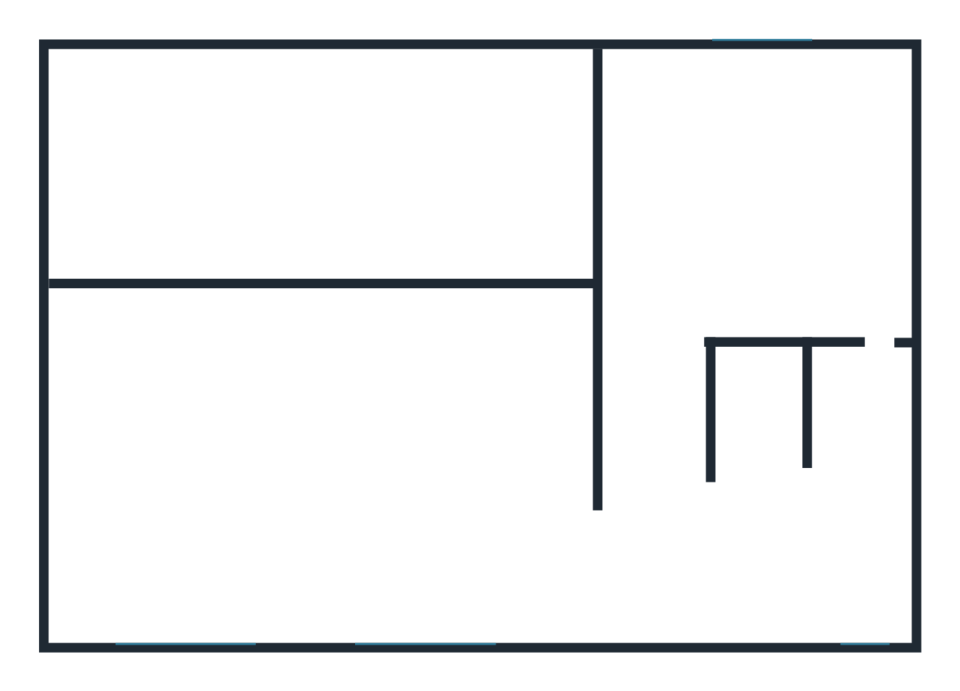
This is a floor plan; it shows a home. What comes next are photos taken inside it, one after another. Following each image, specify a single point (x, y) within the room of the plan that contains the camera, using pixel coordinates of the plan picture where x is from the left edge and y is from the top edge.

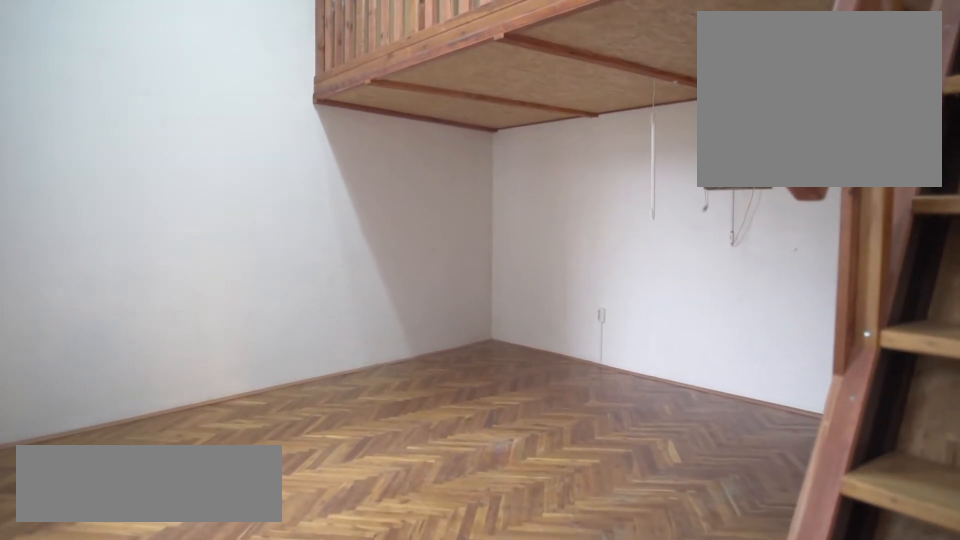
(435, 513)
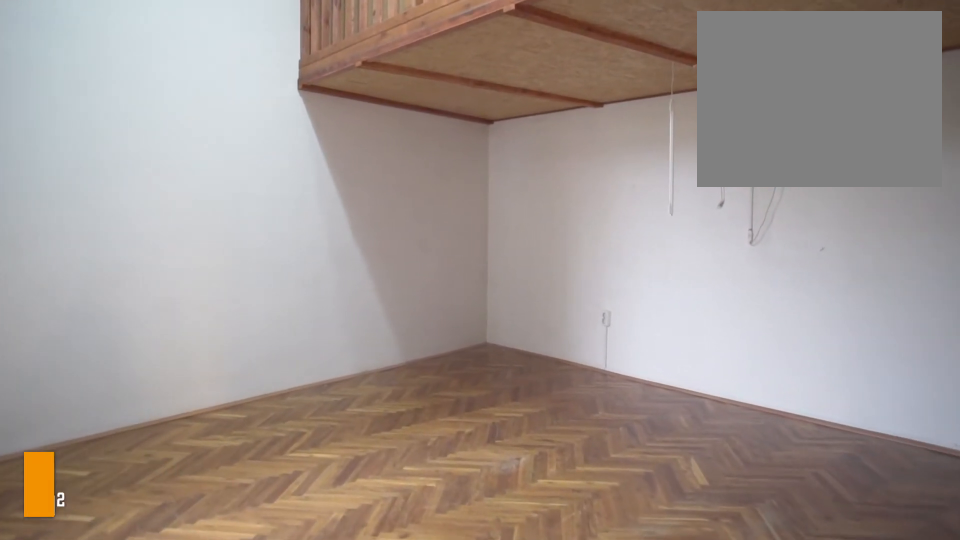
(405, 509)
